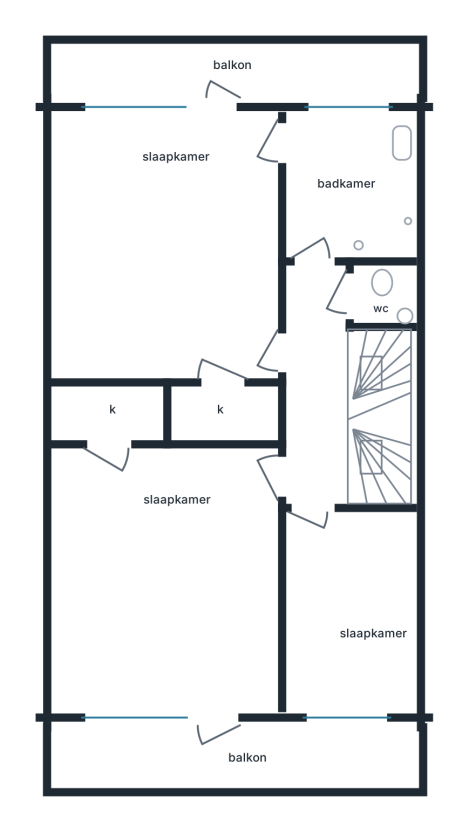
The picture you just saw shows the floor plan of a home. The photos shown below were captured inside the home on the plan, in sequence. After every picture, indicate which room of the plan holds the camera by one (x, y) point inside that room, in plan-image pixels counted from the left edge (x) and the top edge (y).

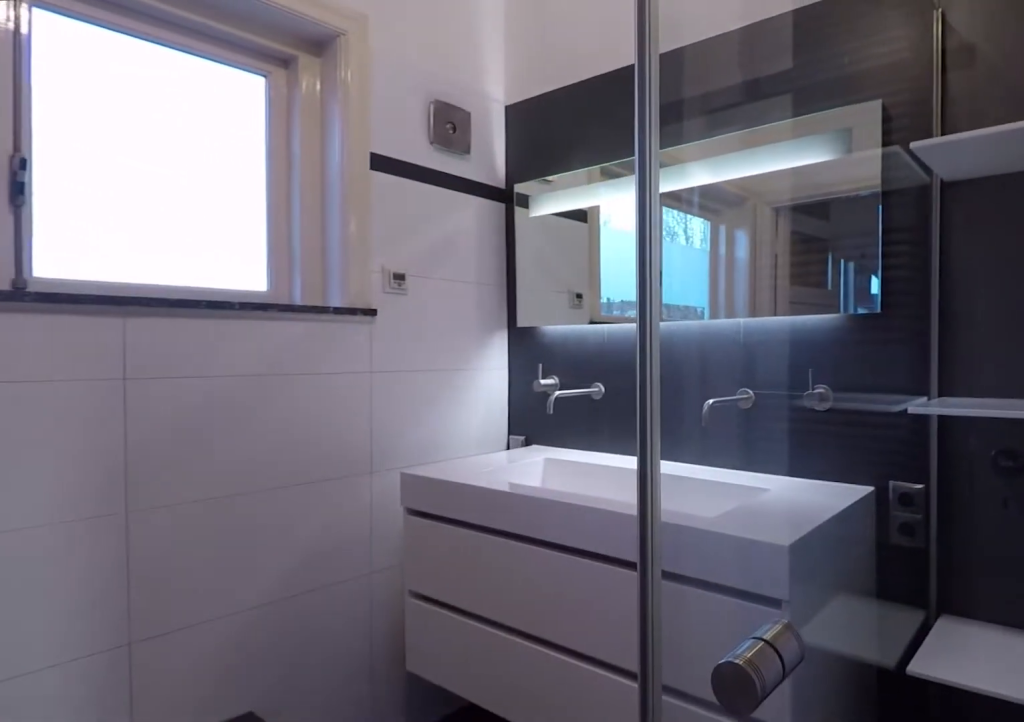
(349, 187)
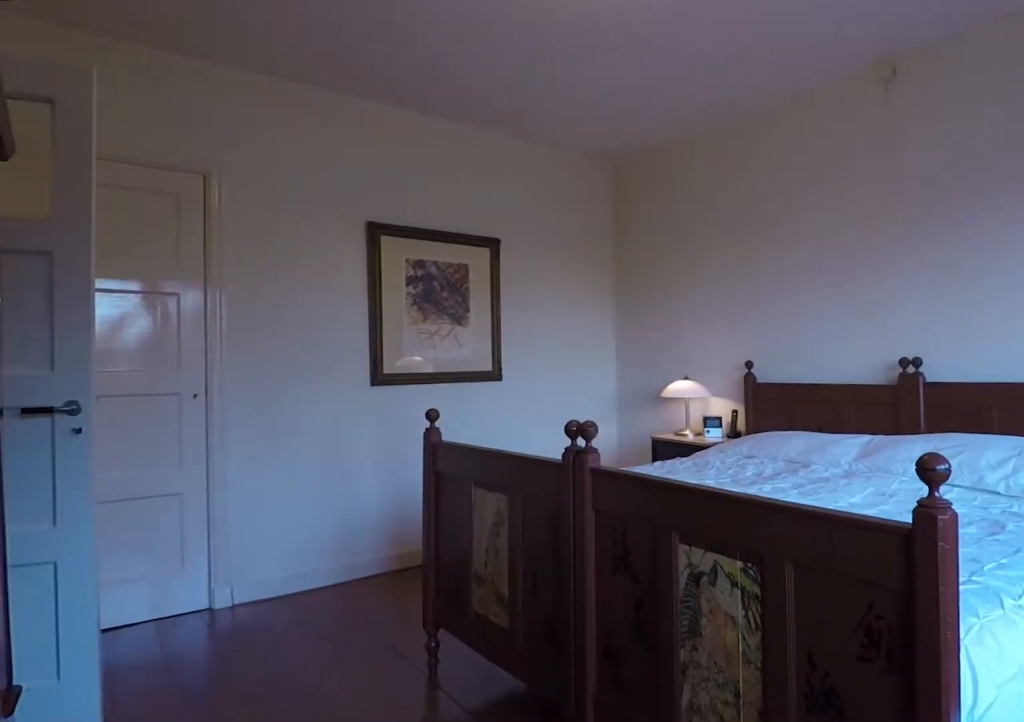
(167, 243)
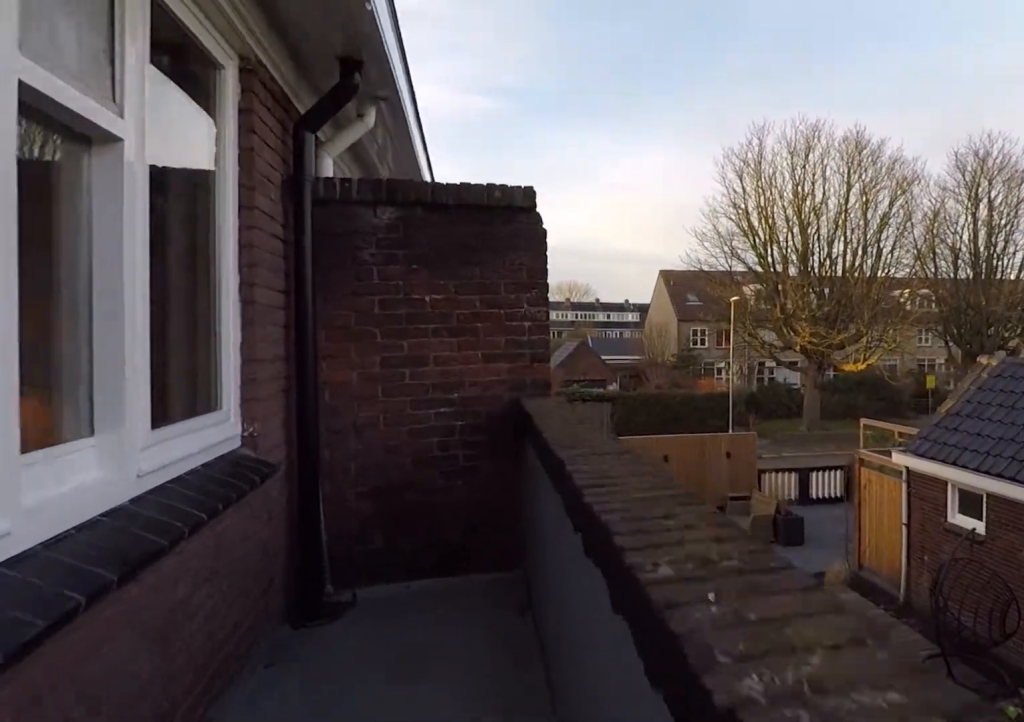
(230, 72)
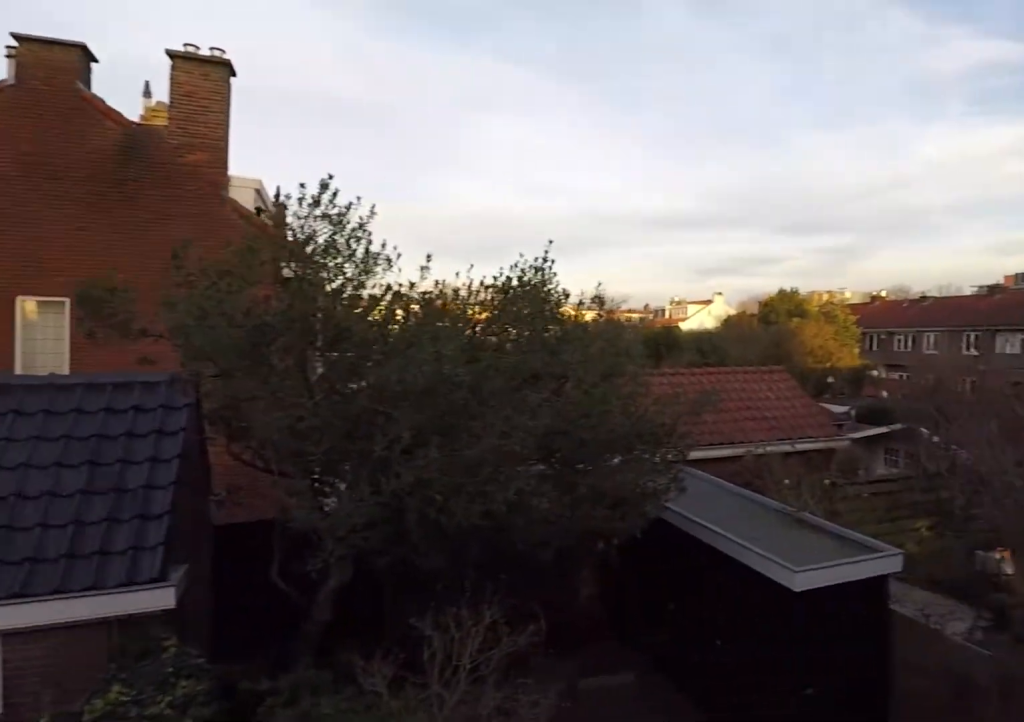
(230, 72)
